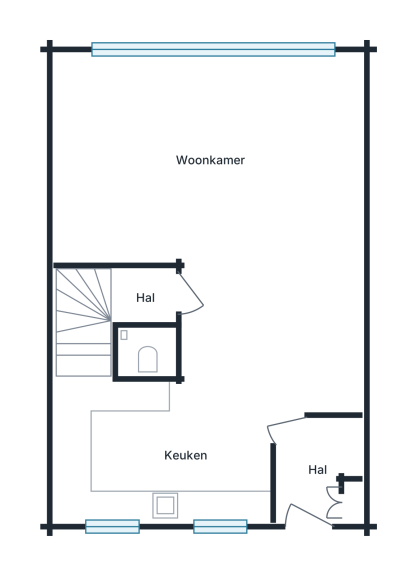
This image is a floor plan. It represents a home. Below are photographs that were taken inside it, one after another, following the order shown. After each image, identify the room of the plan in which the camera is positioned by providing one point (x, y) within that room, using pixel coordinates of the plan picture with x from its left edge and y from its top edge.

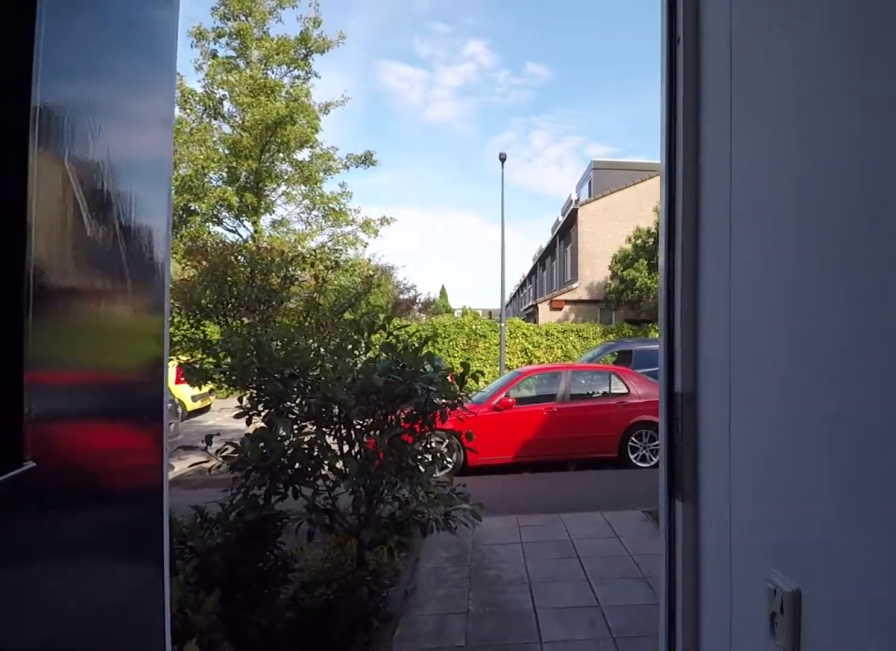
(316, 469)
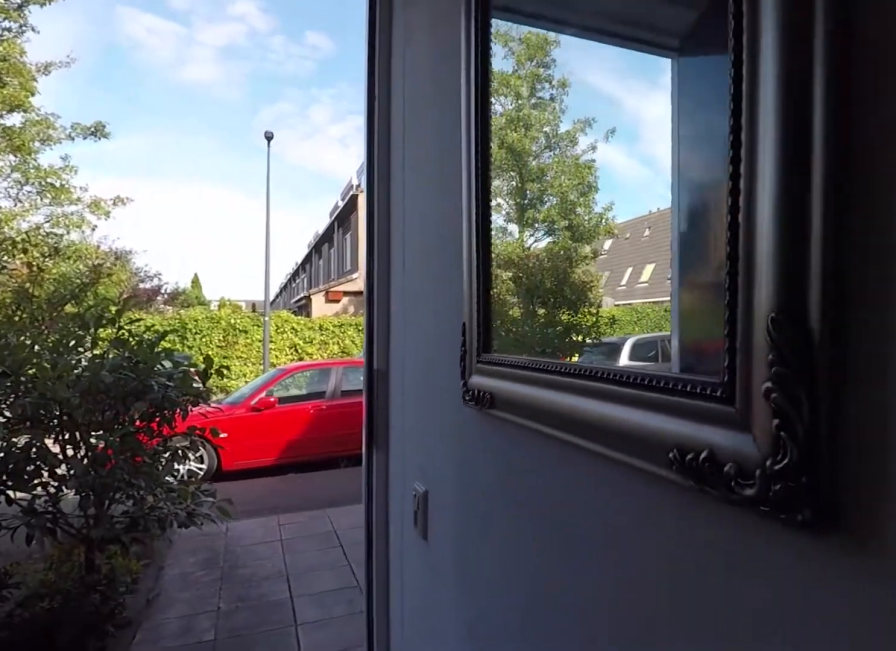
(316, 469)
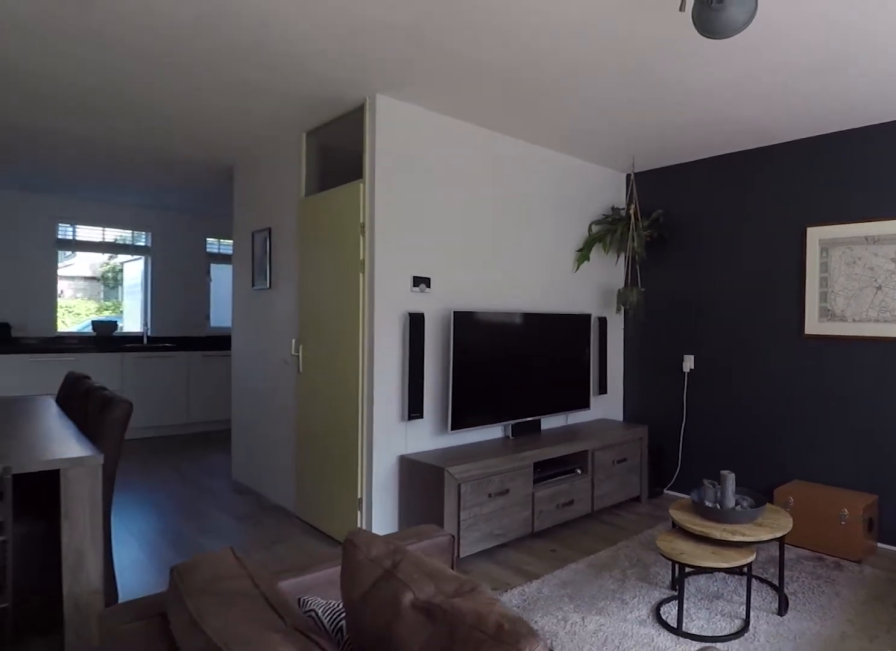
(136, 153)
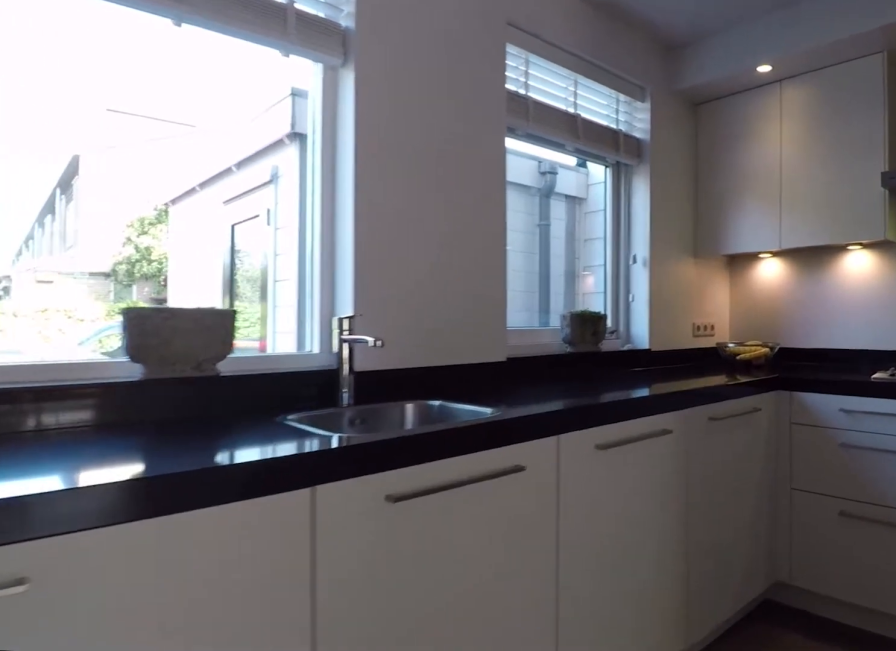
(155, 456)
